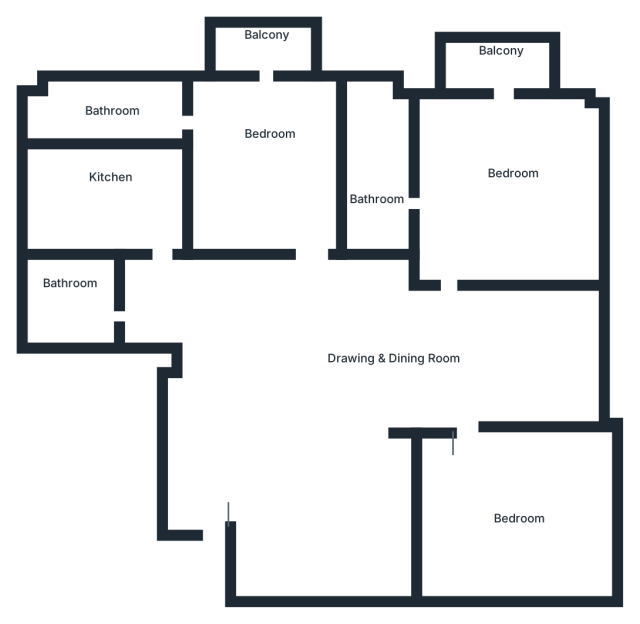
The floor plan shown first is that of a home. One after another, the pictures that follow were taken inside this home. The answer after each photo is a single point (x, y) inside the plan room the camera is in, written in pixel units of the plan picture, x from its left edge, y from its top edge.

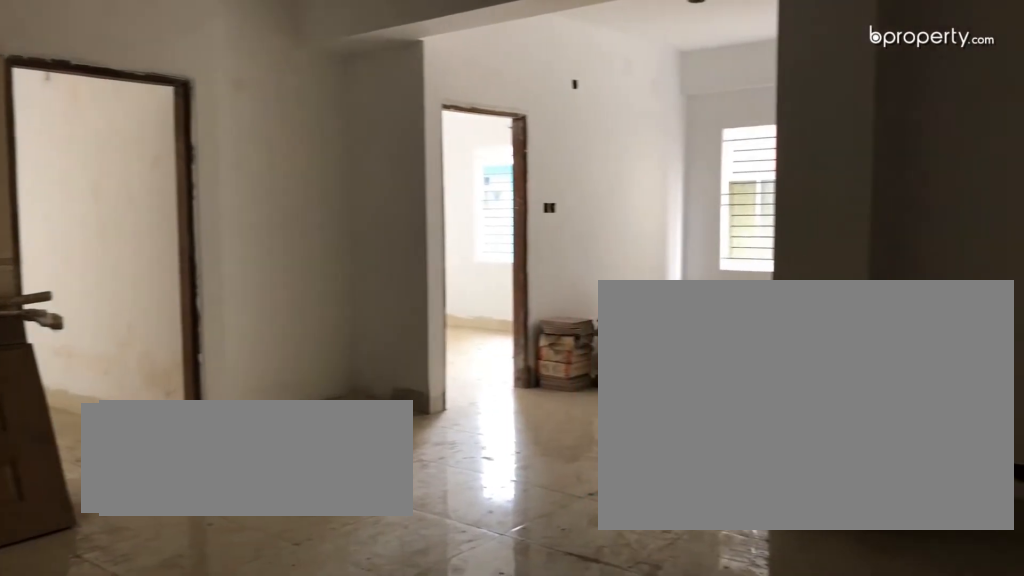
(299, 429)
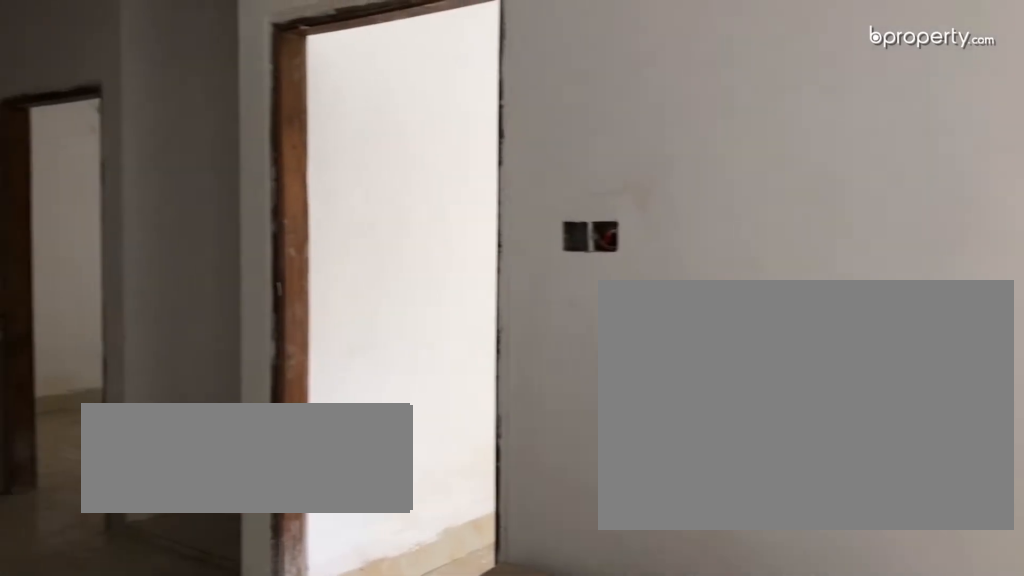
(298, 413)
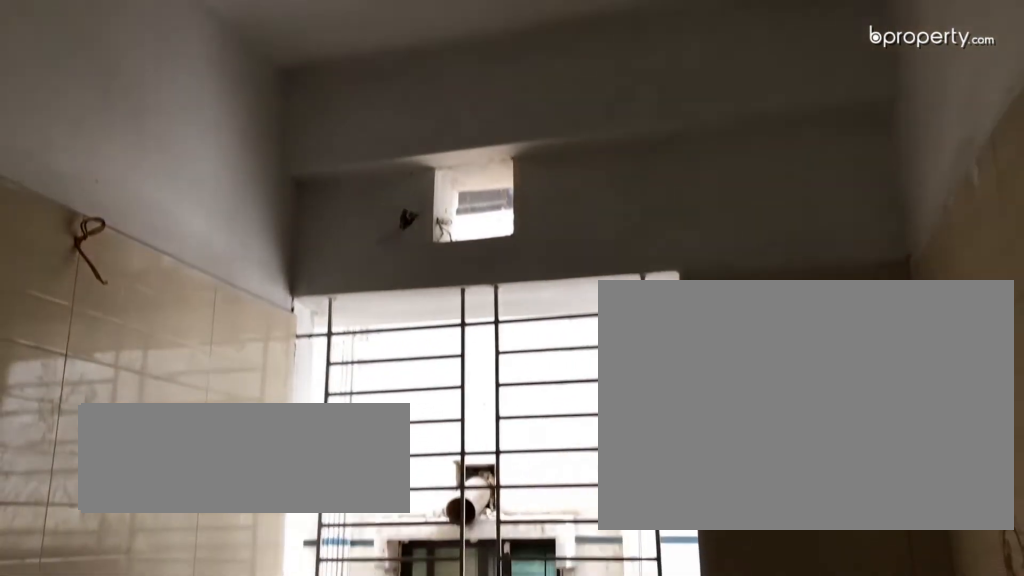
(120, 202)
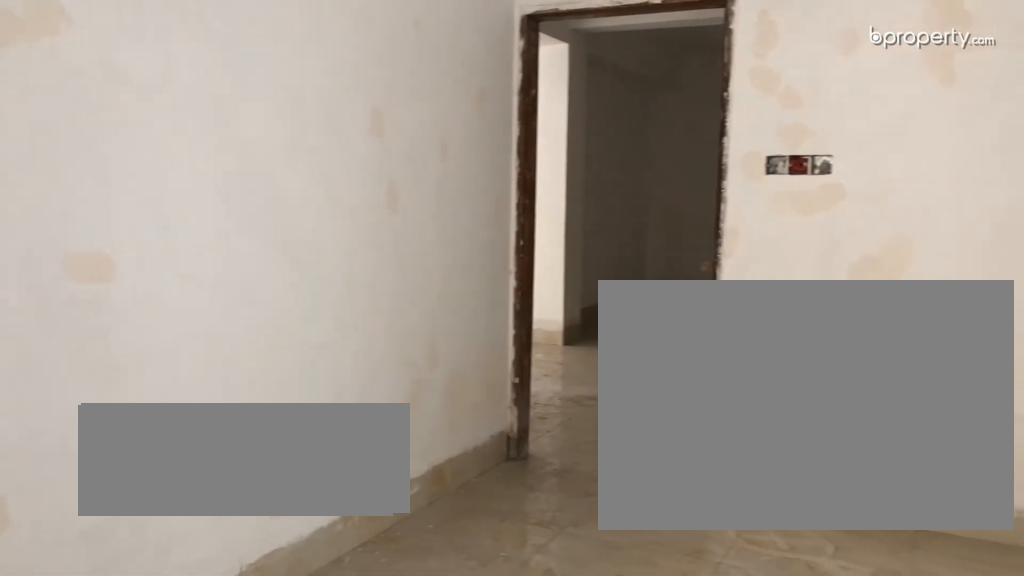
(273, 173)
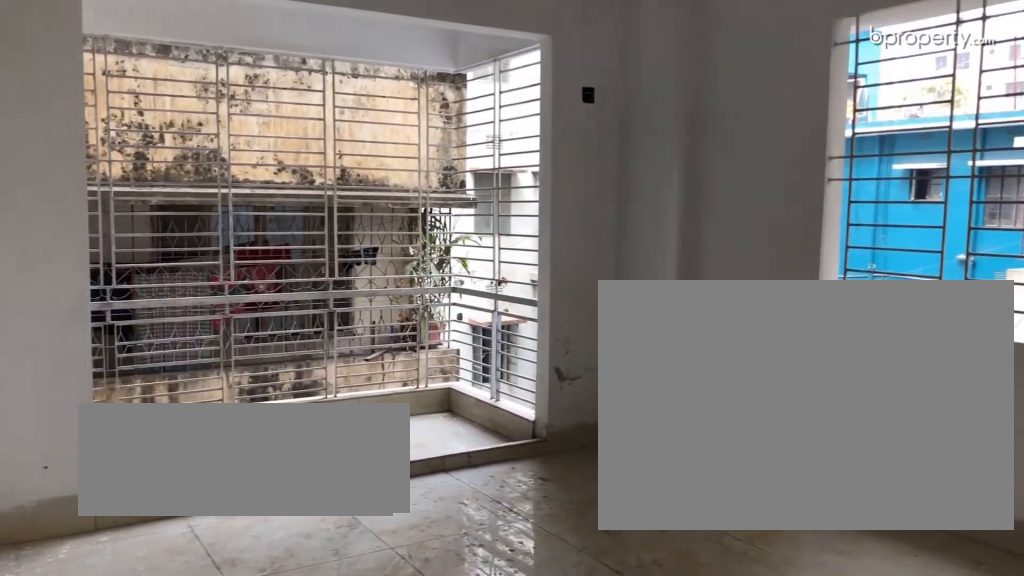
(505, 200)
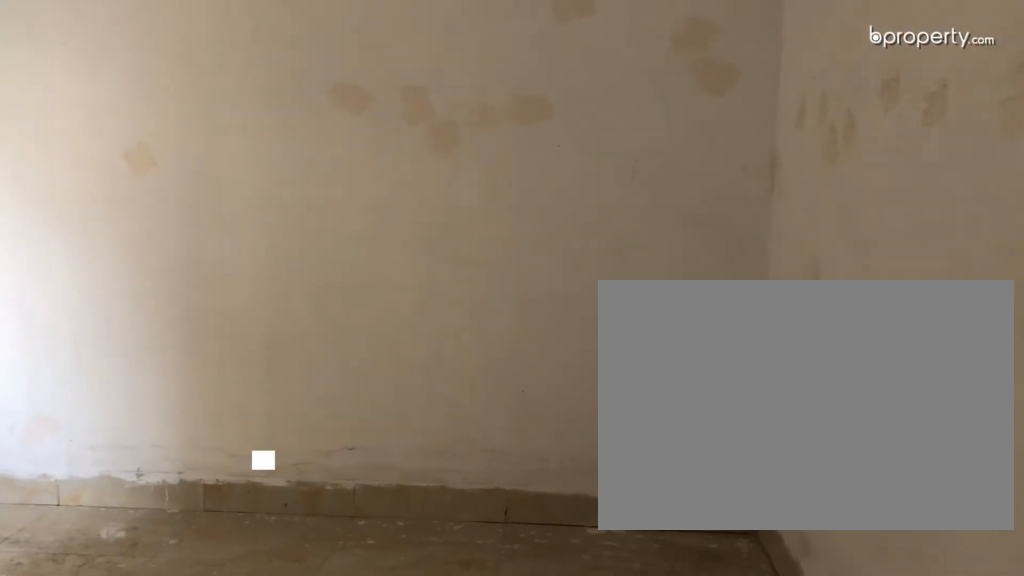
(511, 506)
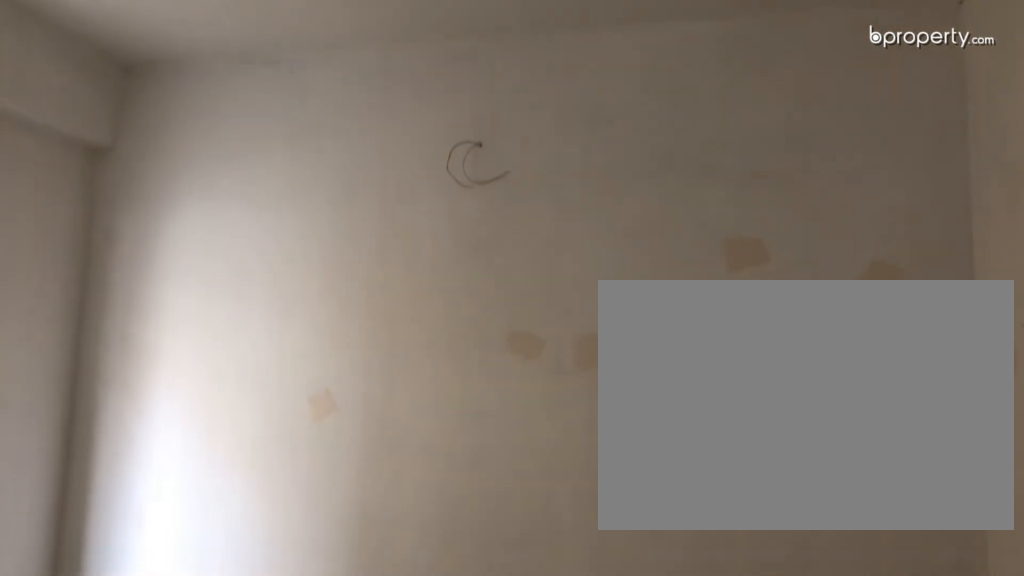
(511, 506)
